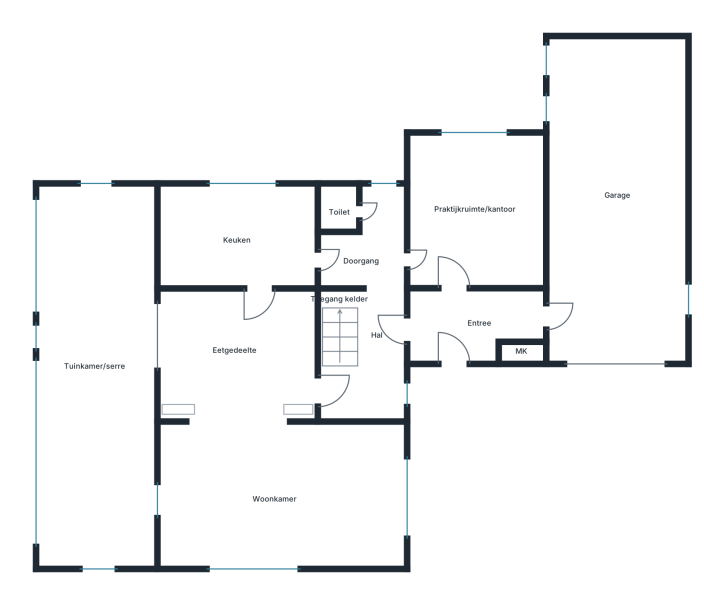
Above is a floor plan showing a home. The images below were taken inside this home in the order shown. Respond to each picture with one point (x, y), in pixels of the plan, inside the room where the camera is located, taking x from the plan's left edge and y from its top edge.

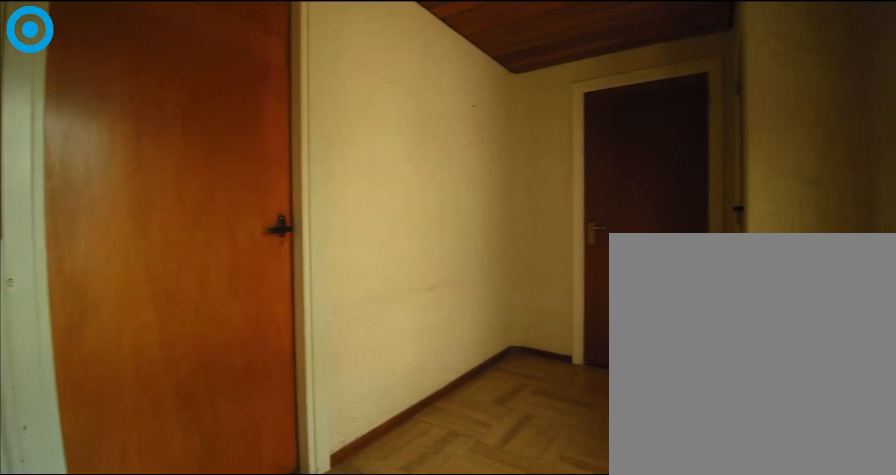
(478, 326)
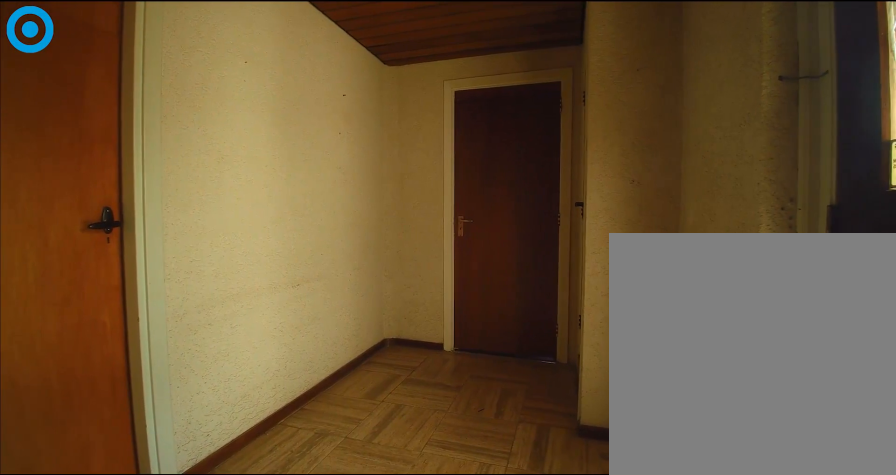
(478, 326)
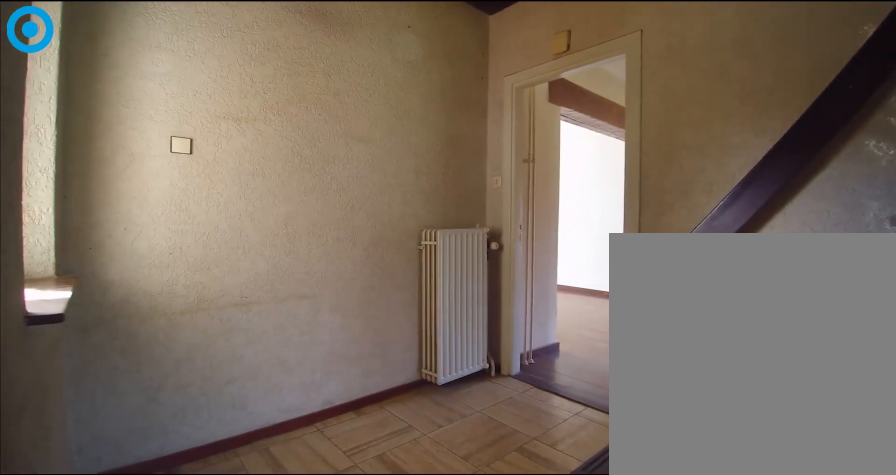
(363, 329)
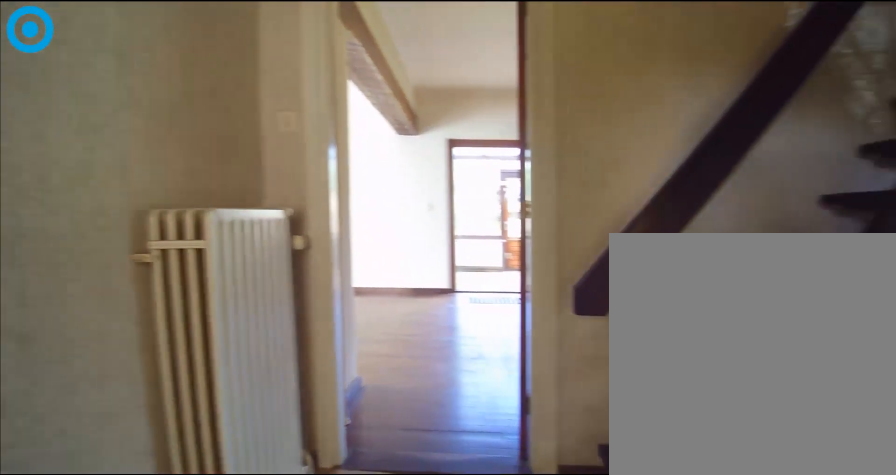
(363, 329)
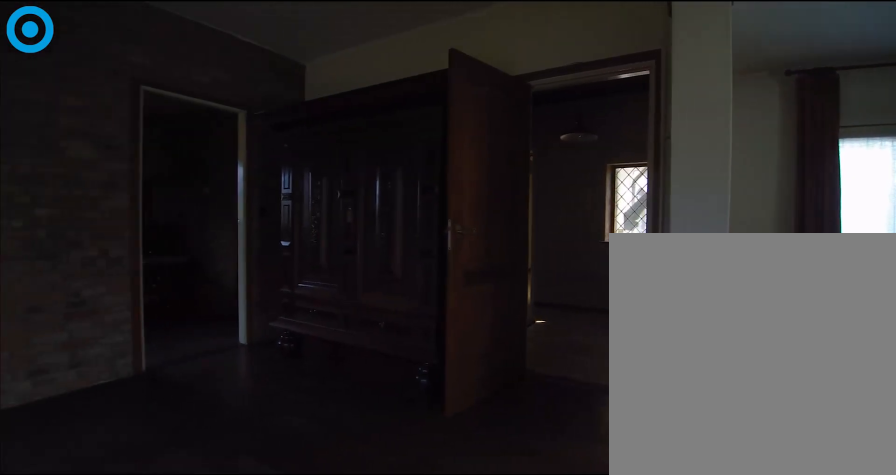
(276, 440)
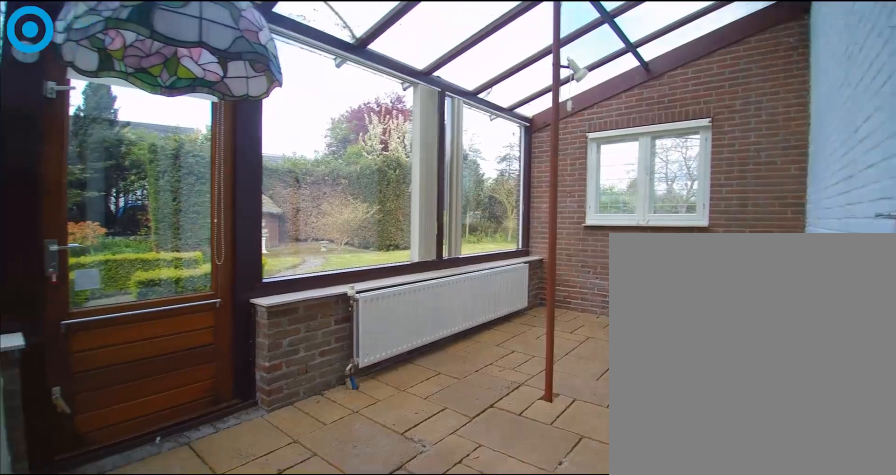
(95, 377)
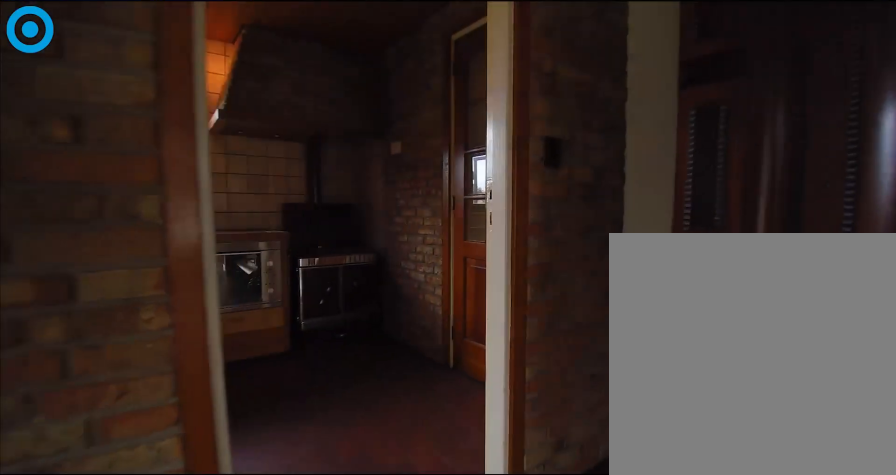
(276, 440)
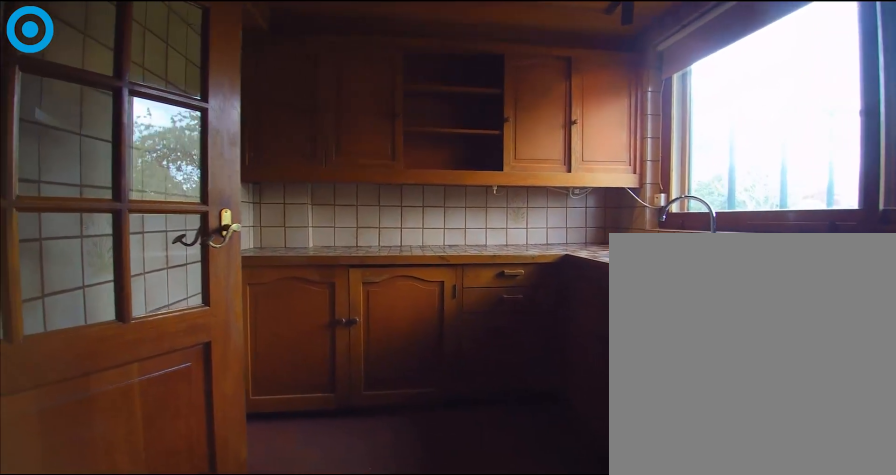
(239, 238)
